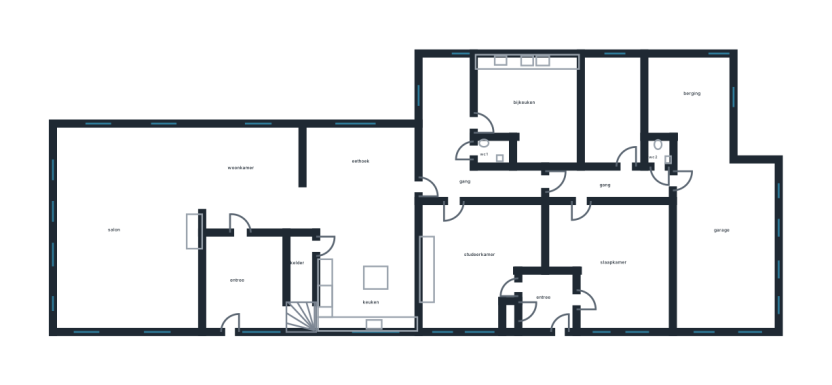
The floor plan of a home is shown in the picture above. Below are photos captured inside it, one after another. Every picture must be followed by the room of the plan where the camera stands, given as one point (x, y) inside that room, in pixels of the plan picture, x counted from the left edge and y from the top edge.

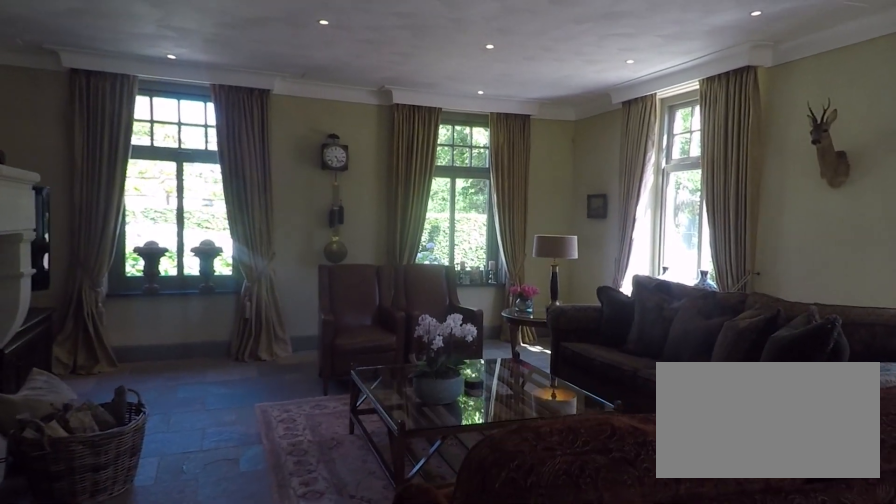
(165, 214)
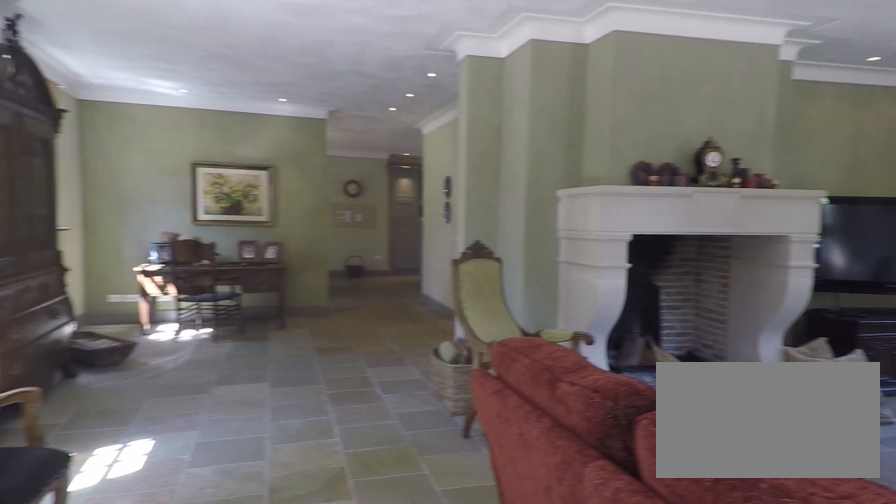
(165, 214)
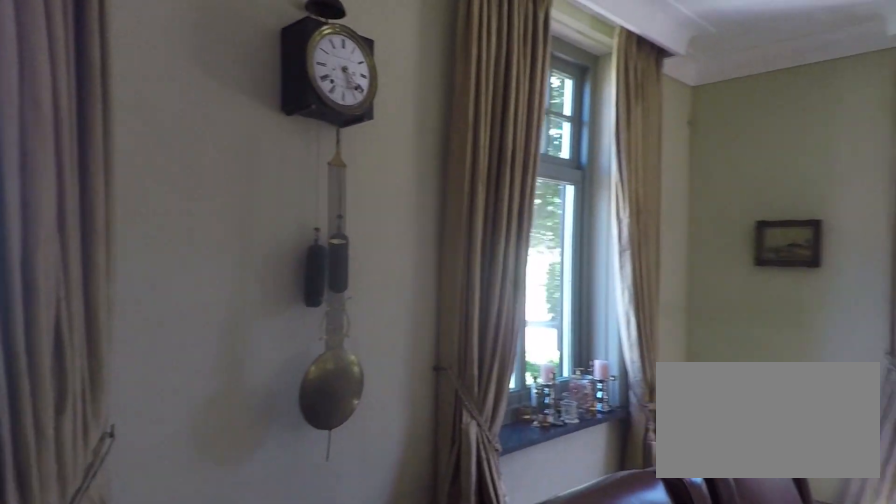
(165, 214)
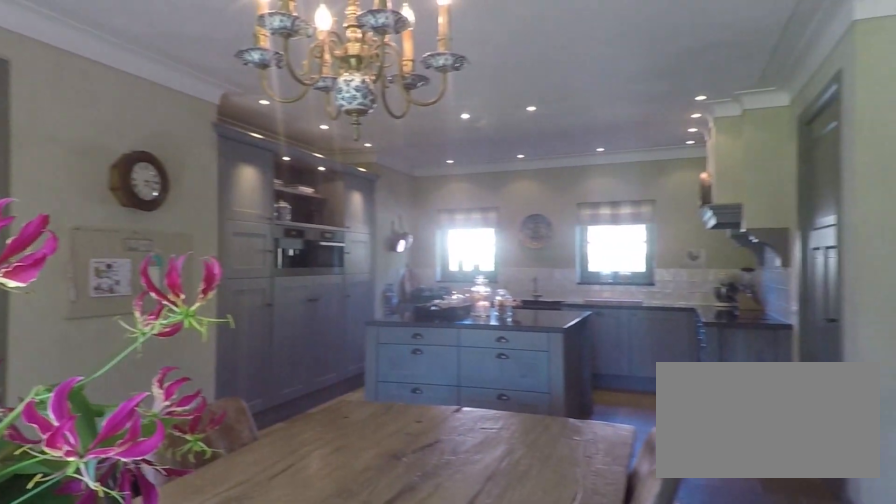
(364, 226)
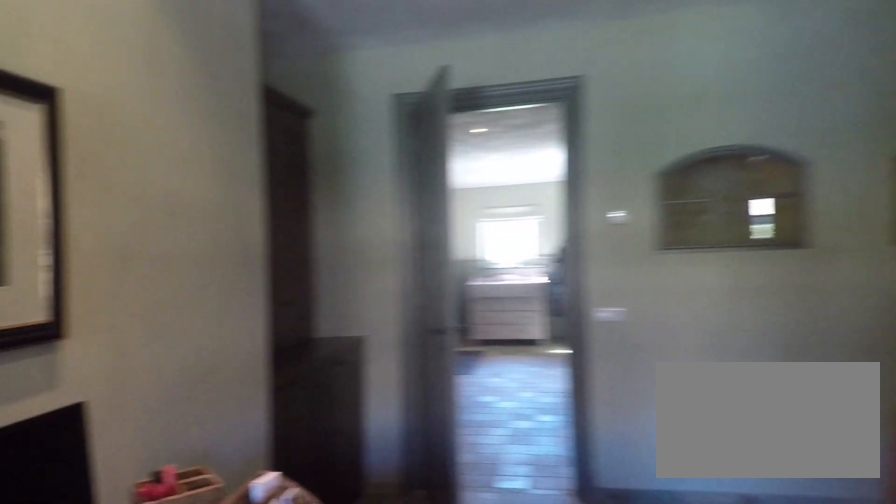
(478, 260)
